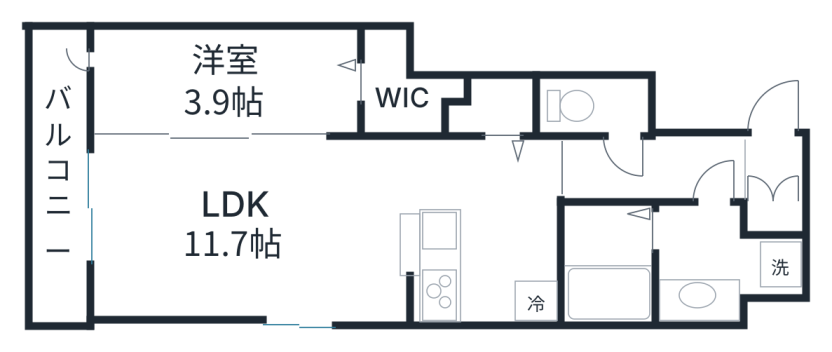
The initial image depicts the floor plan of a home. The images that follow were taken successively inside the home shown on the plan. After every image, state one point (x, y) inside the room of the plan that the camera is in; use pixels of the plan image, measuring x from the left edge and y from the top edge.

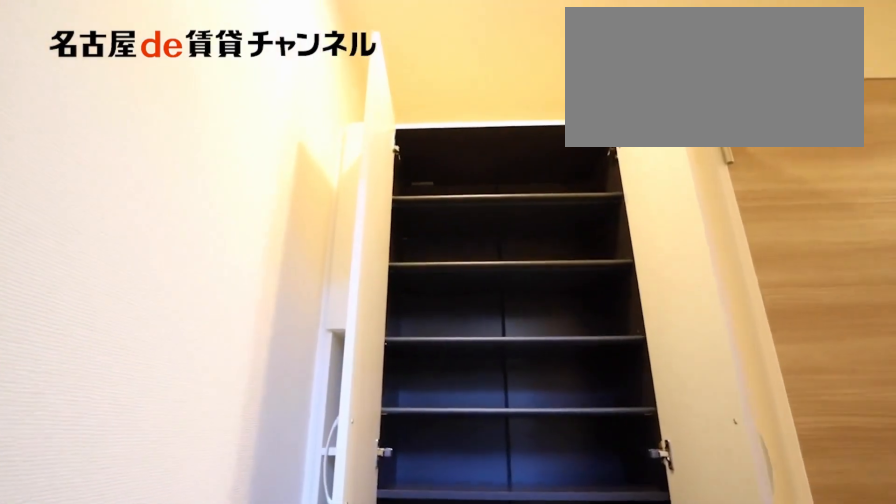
(775, 184)
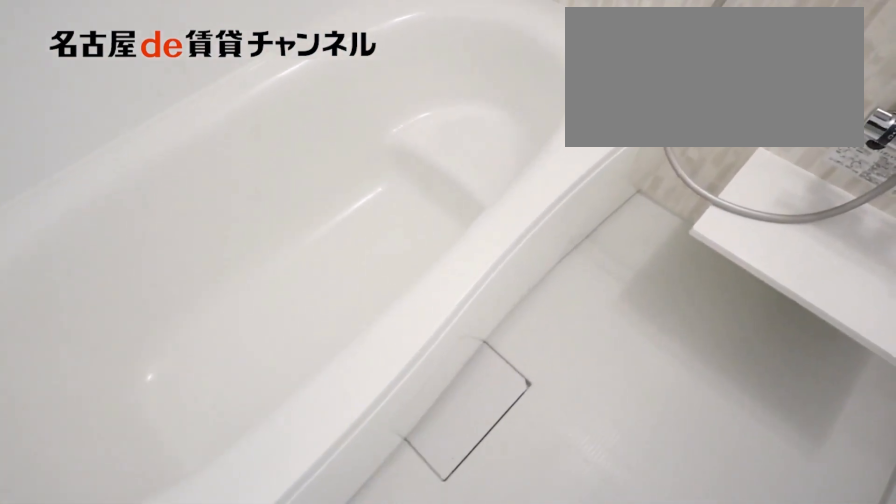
(606, 265)
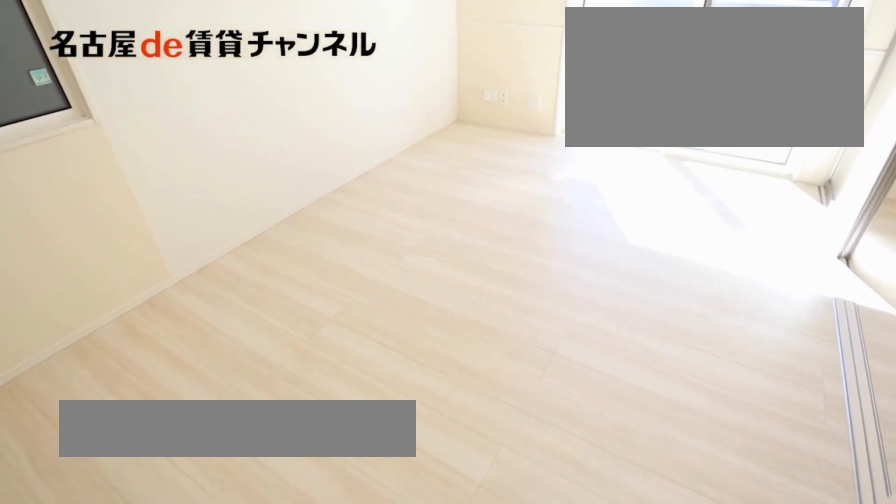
(253, 232)
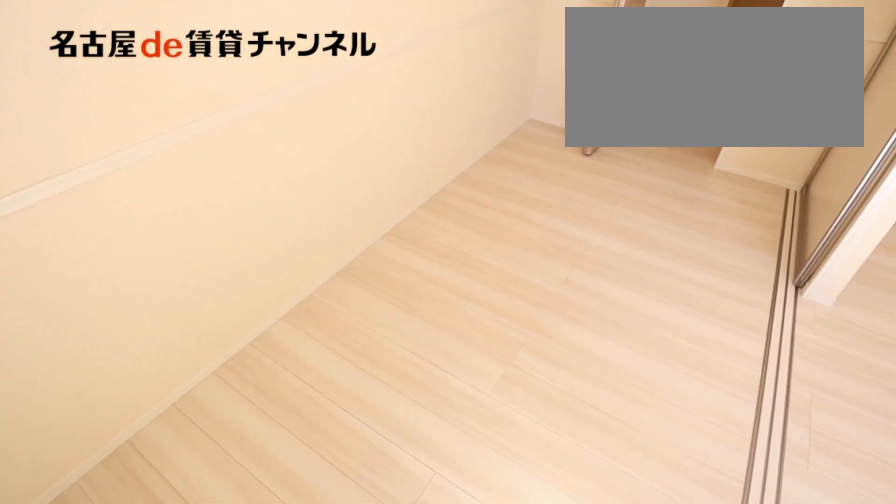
(226, 83)
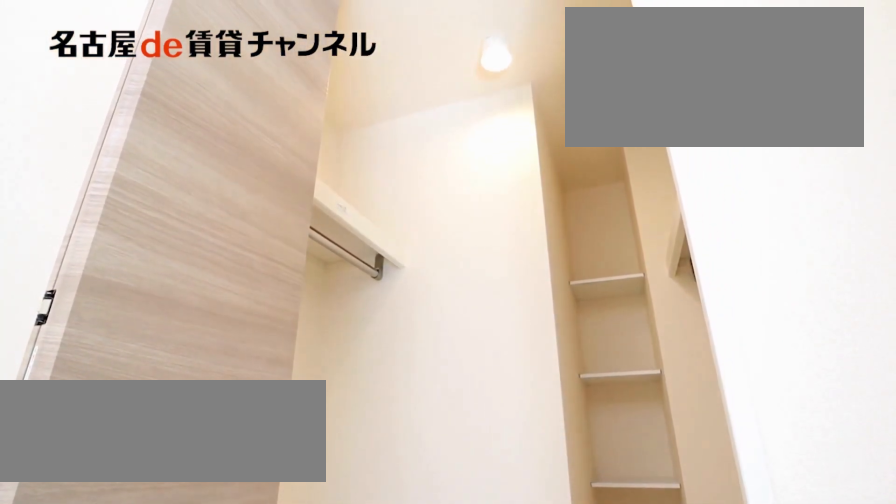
(400, 92)
